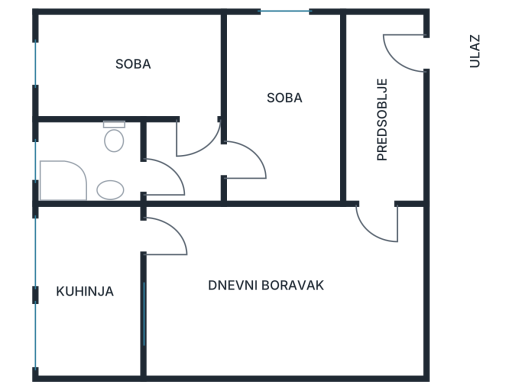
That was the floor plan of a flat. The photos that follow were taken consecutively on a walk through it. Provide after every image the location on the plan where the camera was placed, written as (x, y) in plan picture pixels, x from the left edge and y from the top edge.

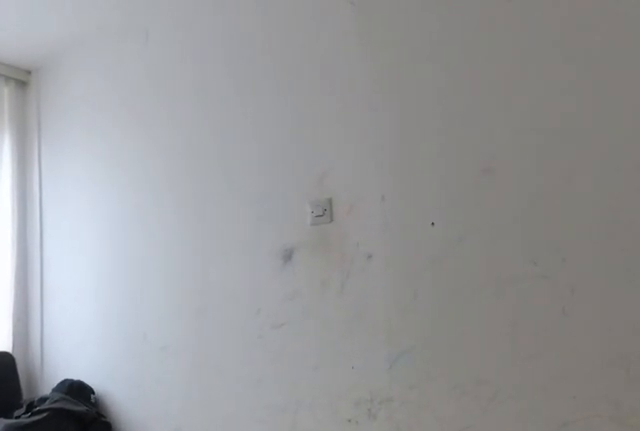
(252, 167)
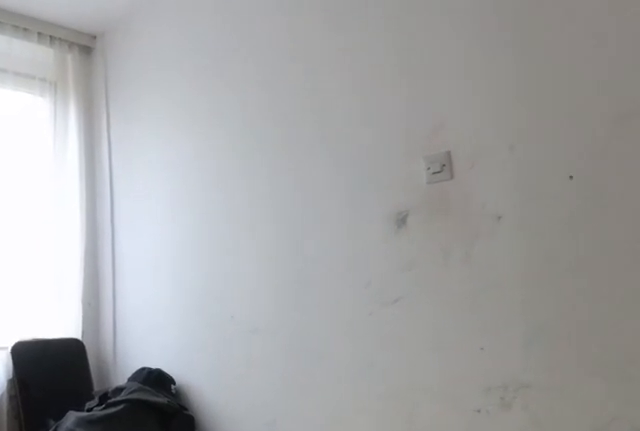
(262, 155)
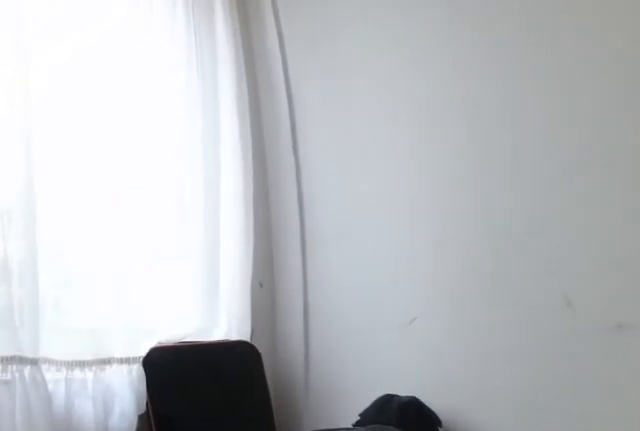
(269, 106)
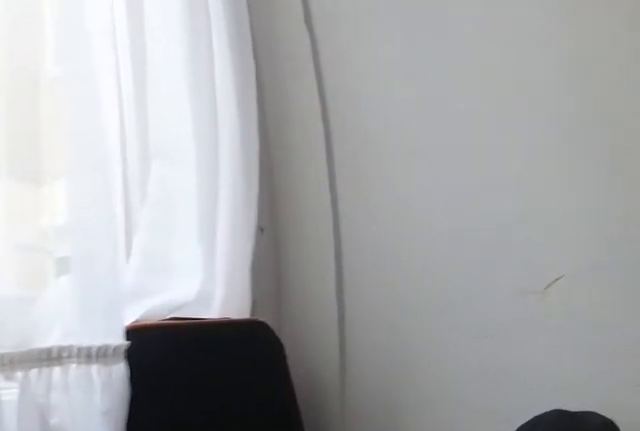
(271, 70)
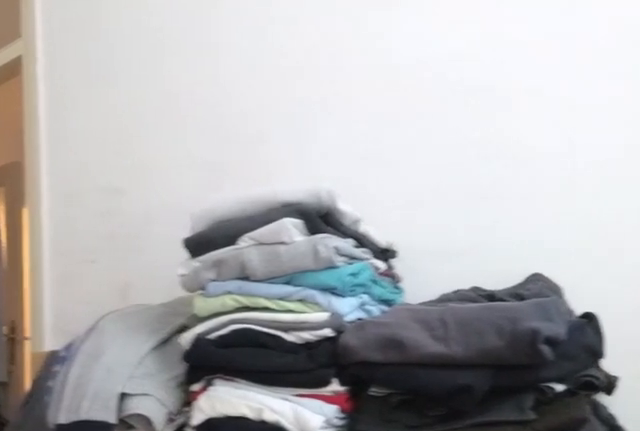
(284, 35)
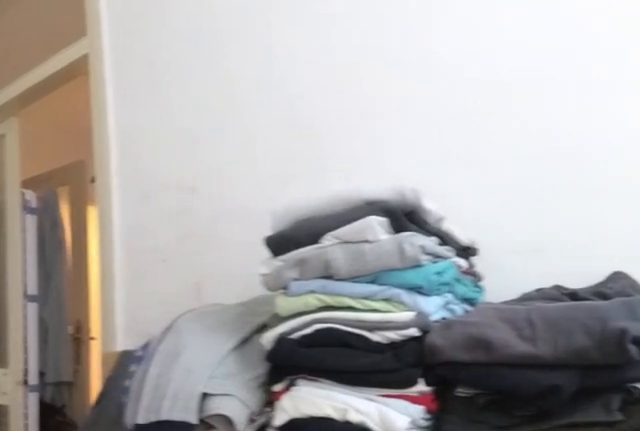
(284, 35)
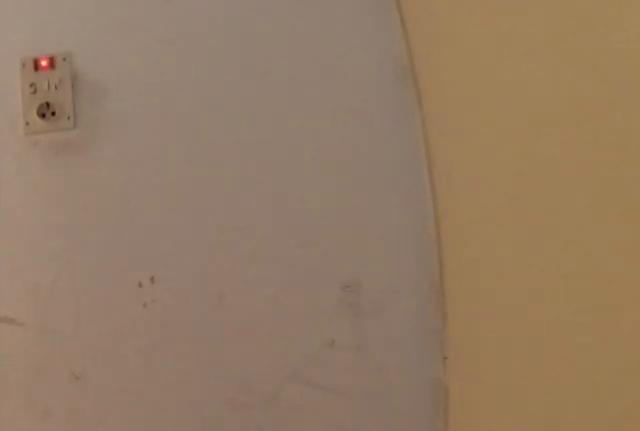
(230, 177)
